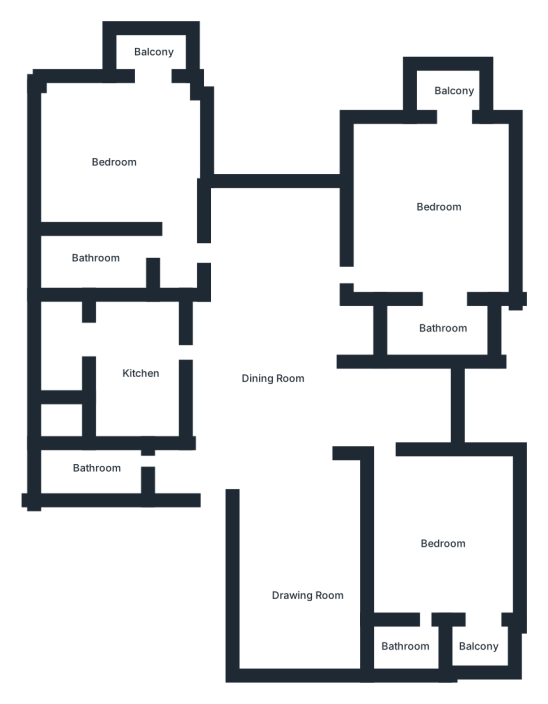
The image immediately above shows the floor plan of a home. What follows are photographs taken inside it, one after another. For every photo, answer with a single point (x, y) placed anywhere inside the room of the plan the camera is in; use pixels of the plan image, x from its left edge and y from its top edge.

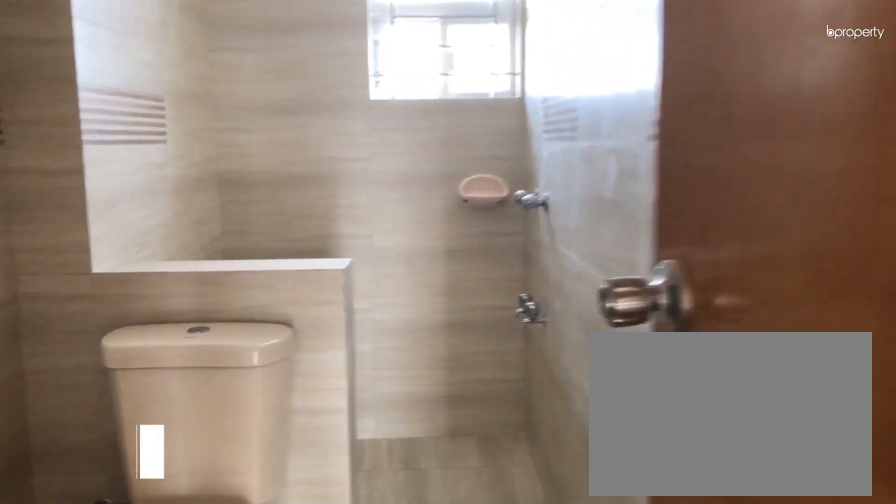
(96, 474)
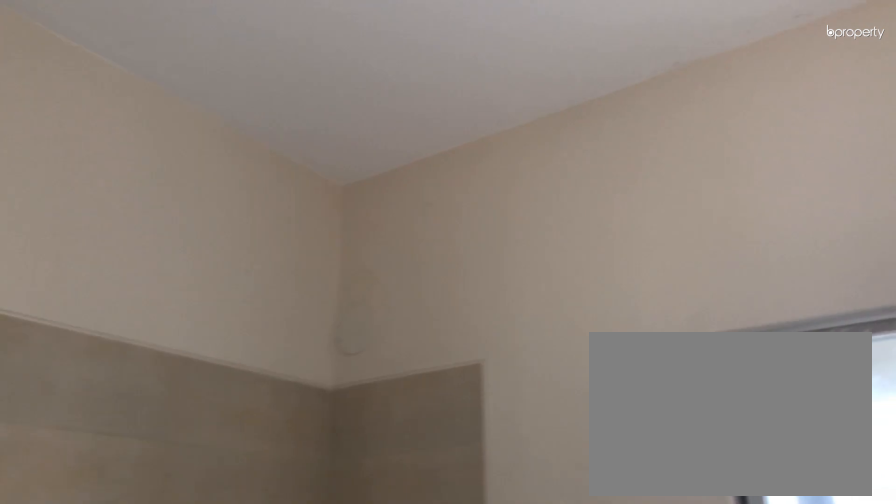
(137, 357)
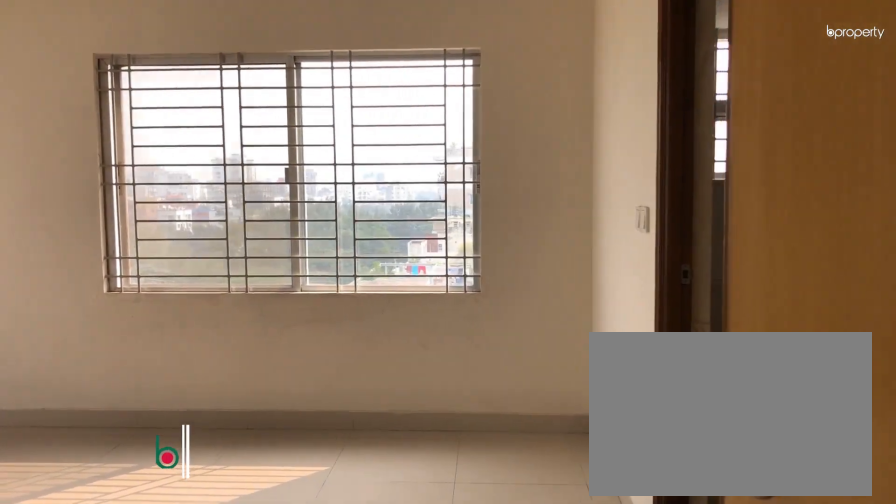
(440, 203)
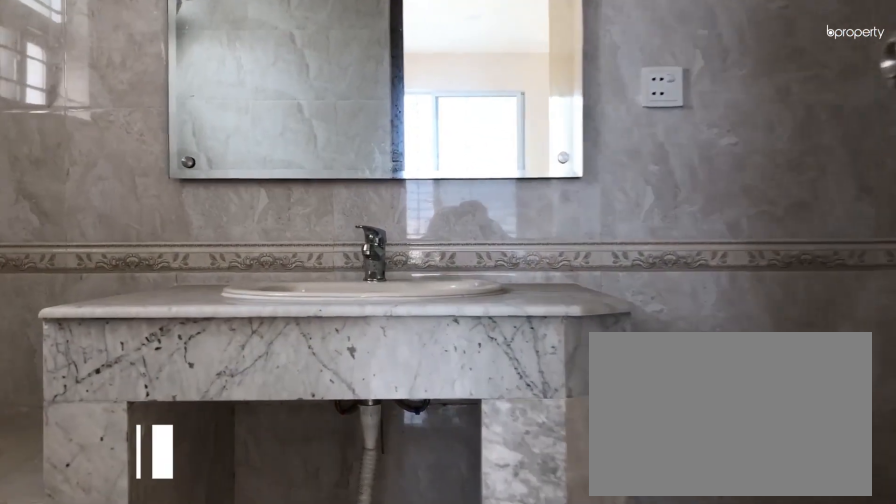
(449, 329)
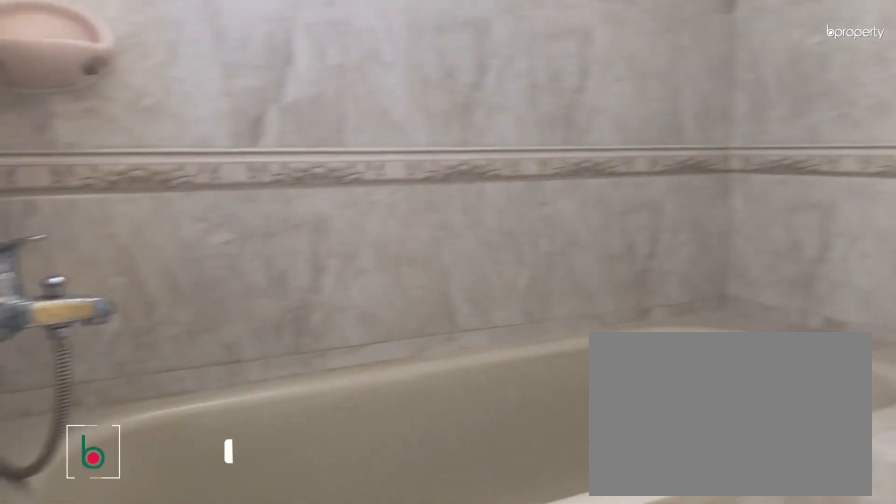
(449, 329)
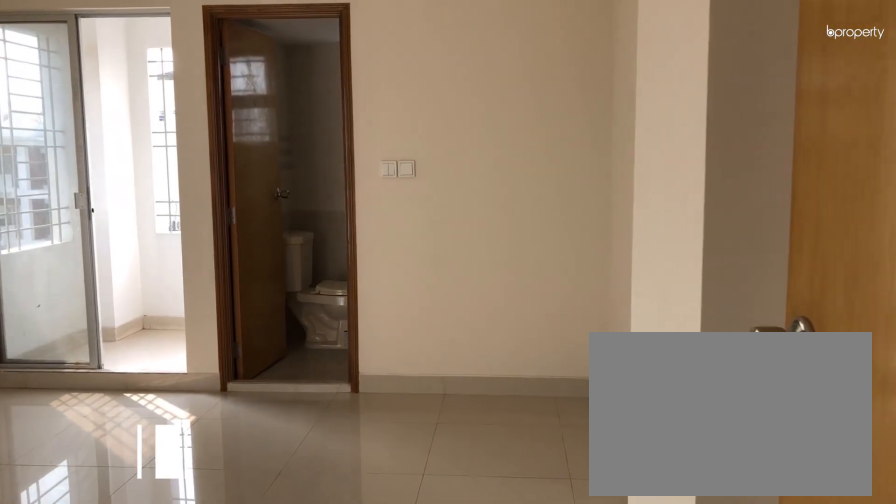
(455, 558)
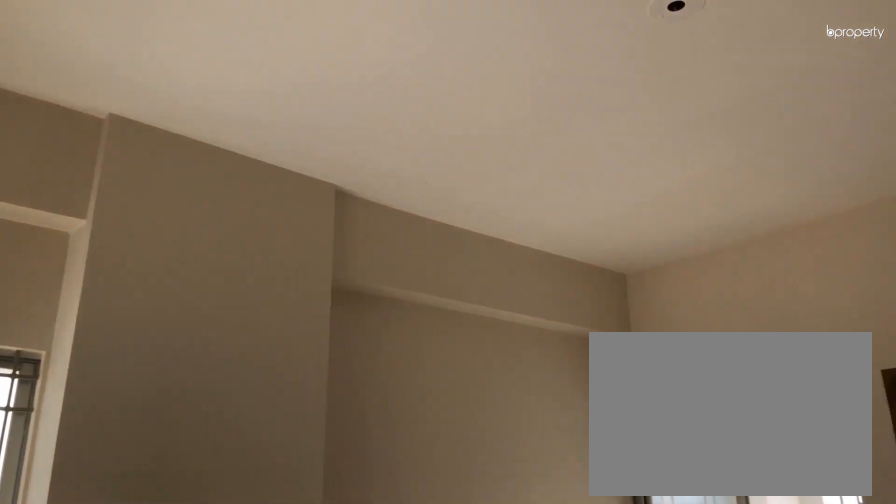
(455, 558)
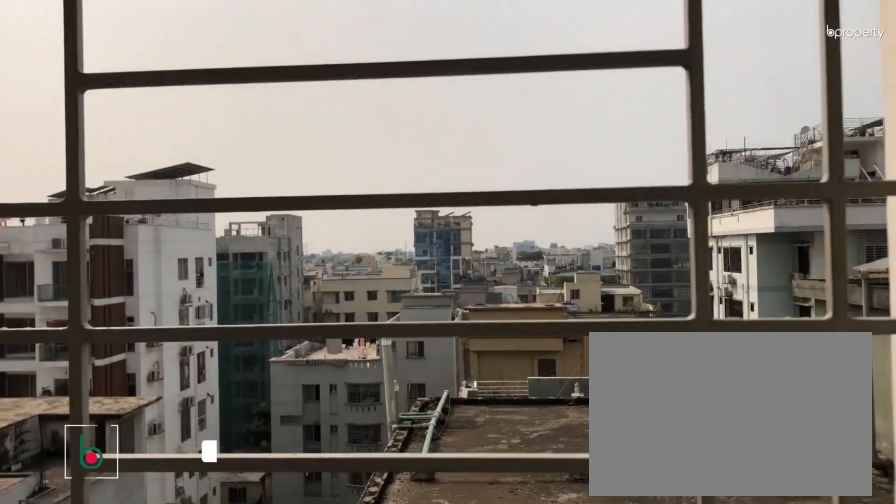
(480, 651)
